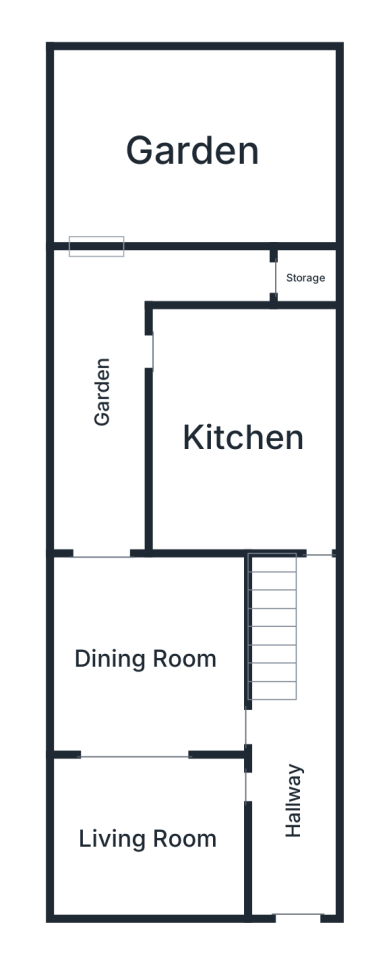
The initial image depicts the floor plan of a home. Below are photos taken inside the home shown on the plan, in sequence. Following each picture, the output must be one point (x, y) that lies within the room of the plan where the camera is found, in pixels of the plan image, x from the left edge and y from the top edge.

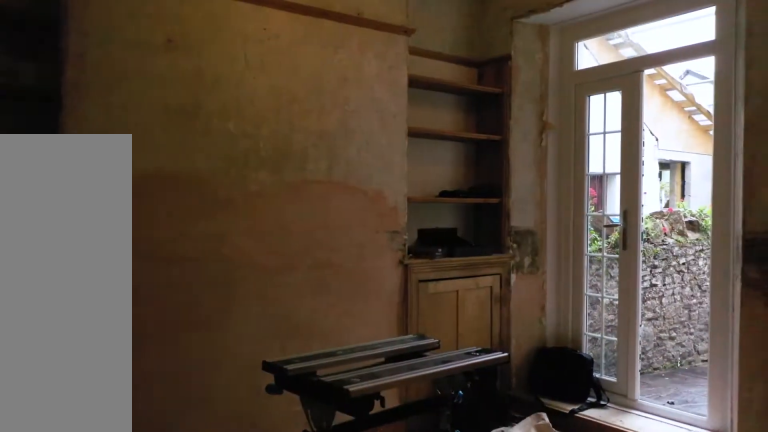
(157, 648)
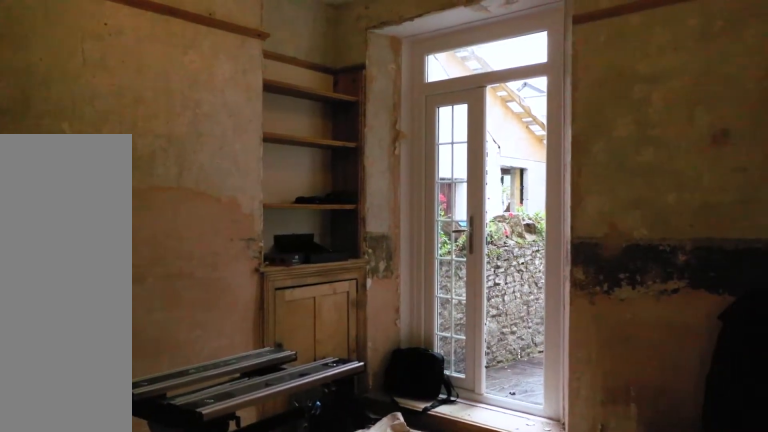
(157, 648)
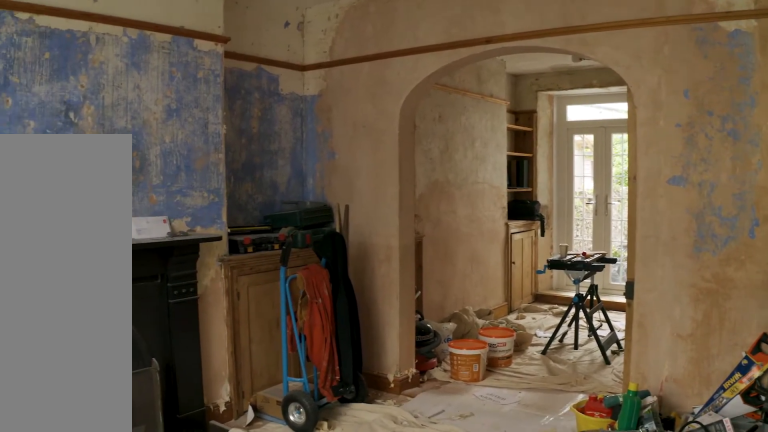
(152, 835)
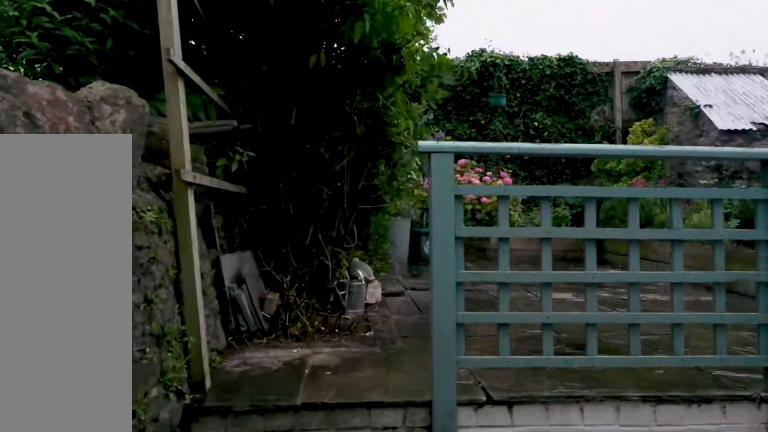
(127, 374)
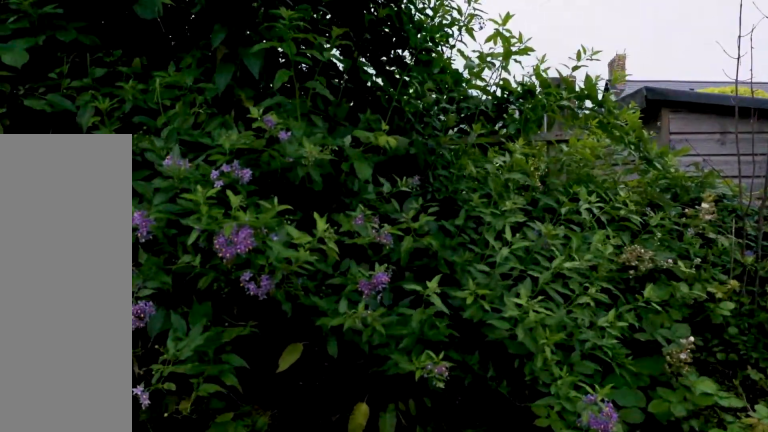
(195, 146)
